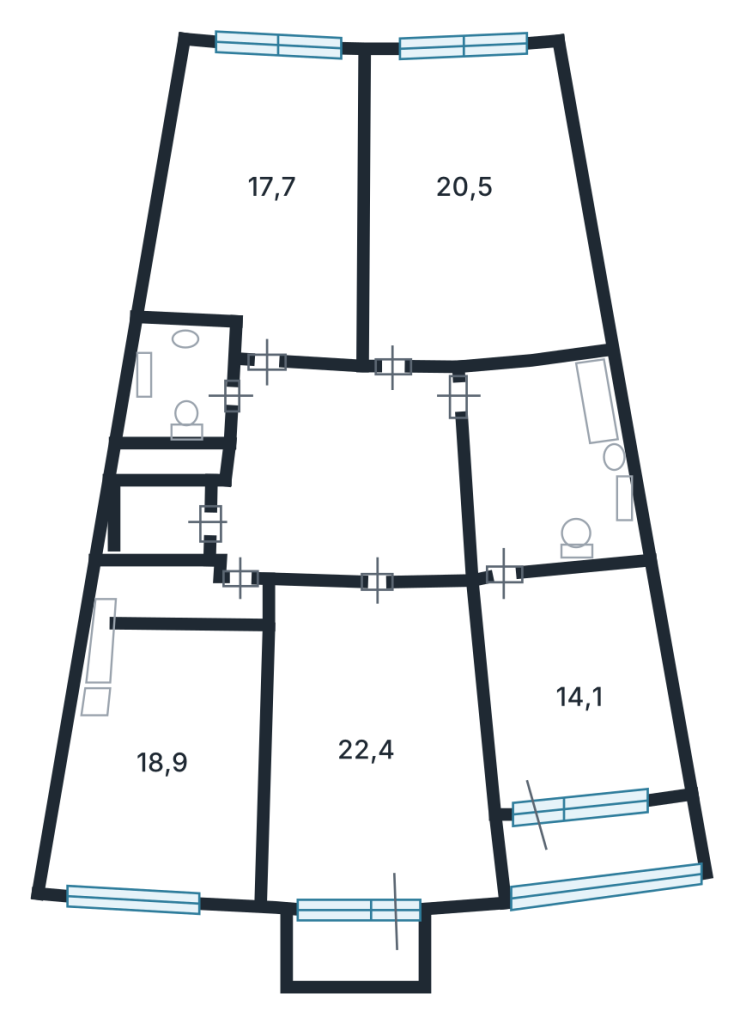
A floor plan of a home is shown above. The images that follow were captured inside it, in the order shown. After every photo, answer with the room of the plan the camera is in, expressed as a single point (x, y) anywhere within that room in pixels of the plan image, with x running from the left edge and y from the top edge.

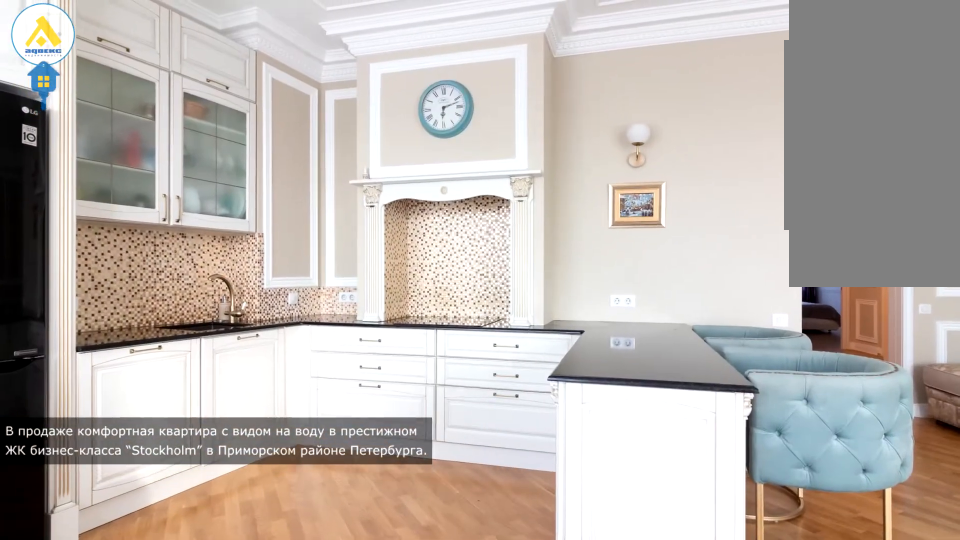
(254, 766)
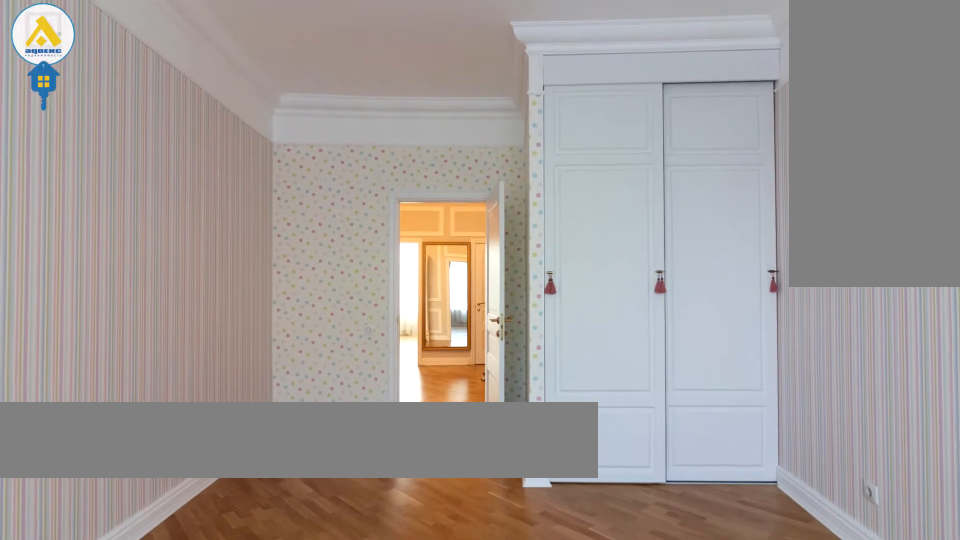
(272, 196)
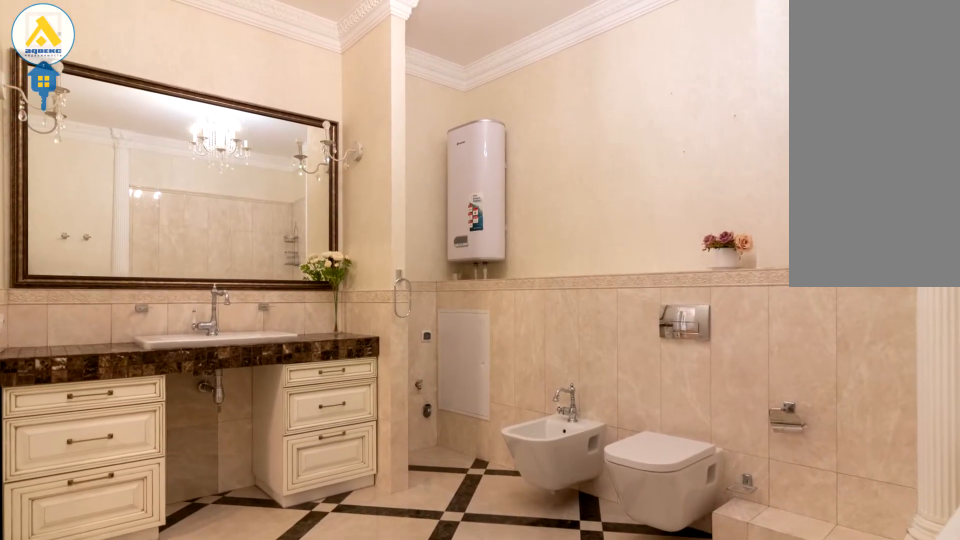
(541, 466)
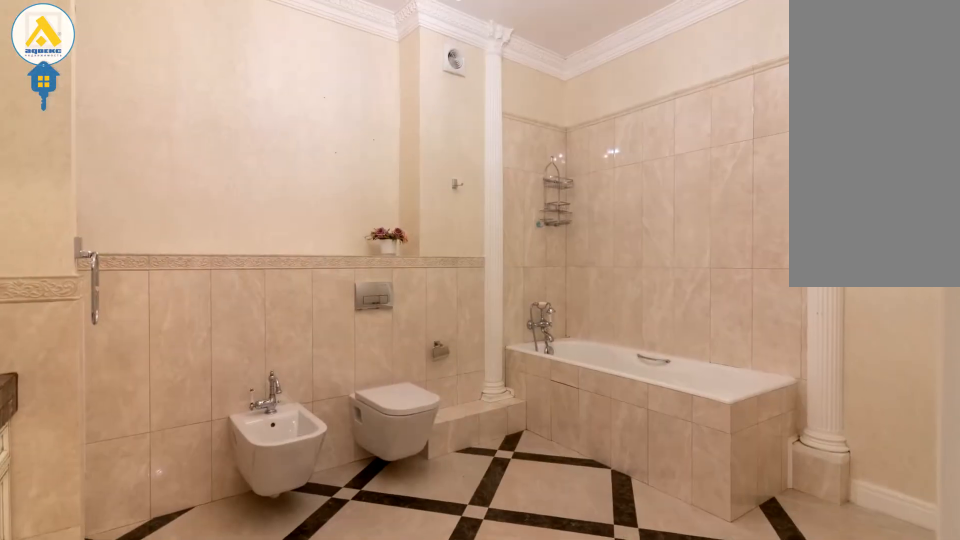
(541, 466)
